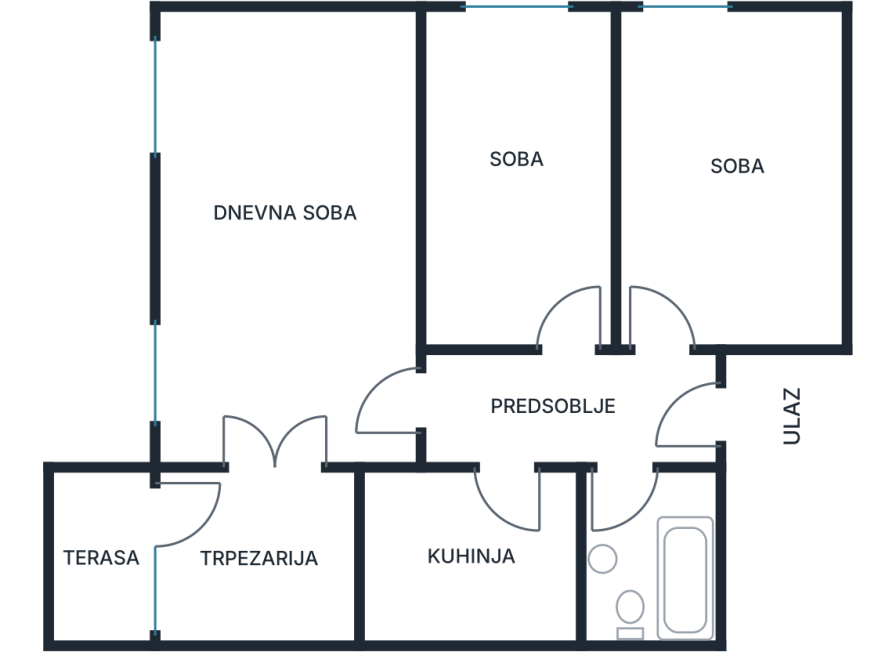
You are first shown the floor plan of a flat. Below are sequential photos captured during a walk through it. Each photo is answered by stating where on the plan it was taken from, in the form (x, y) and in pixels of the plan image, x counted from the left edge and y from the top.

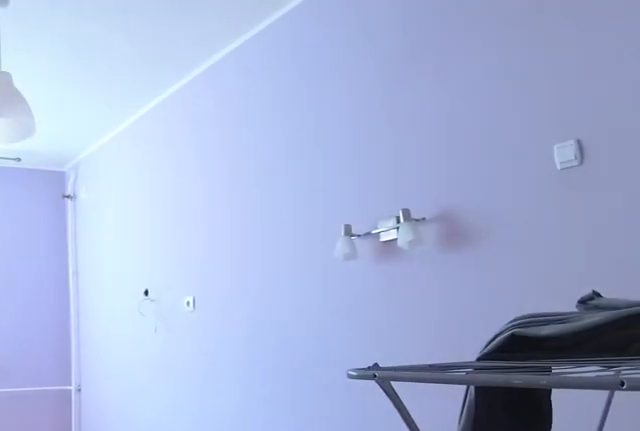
(649, 348)
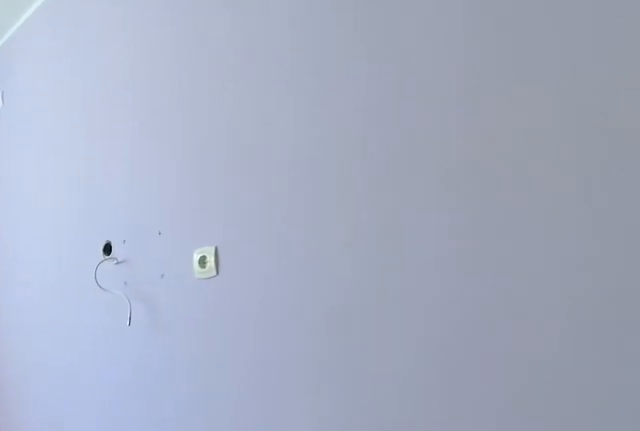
(755, 195)
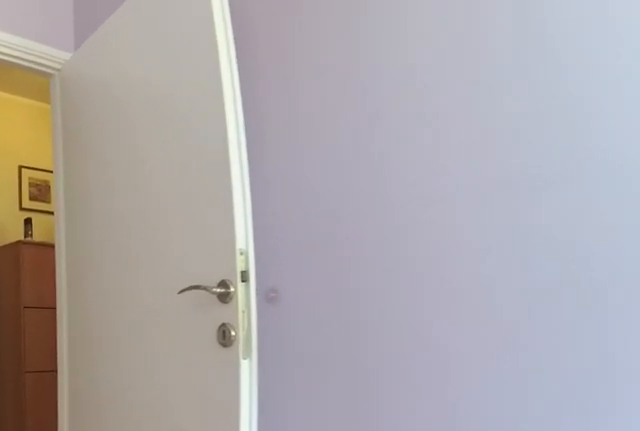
(759, 210)
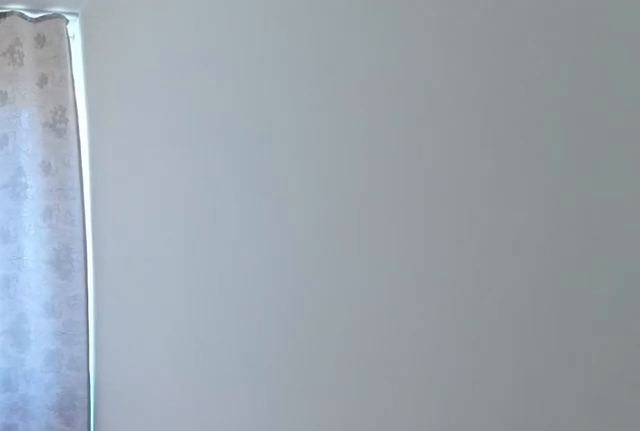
(549, 205)
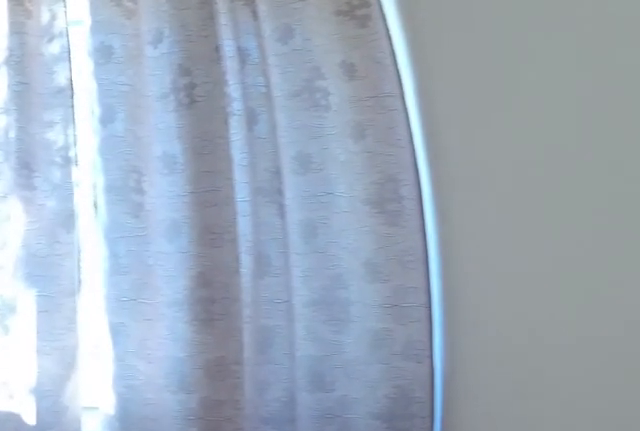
(552, 164)
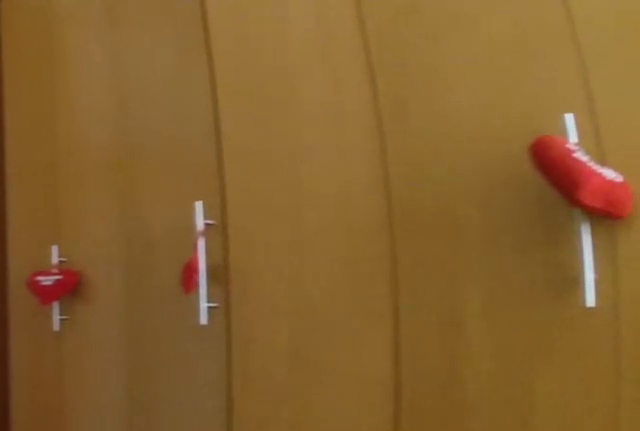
(552, 120)
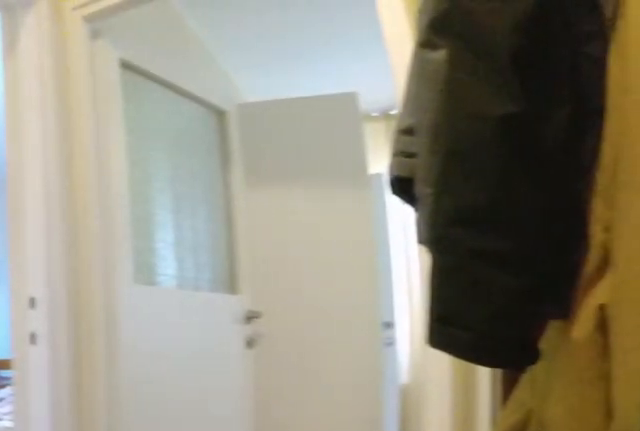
(590, 405)
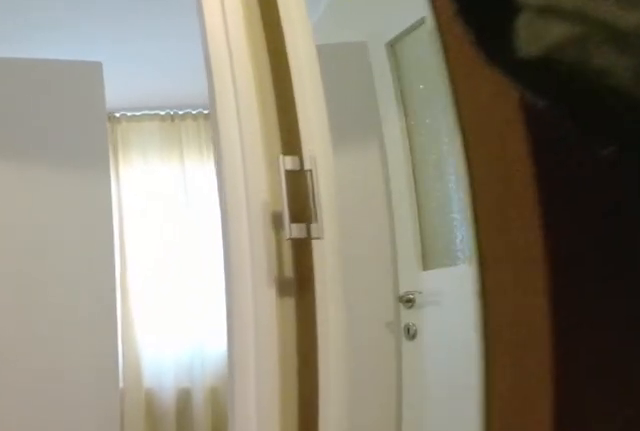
(524, 419)
